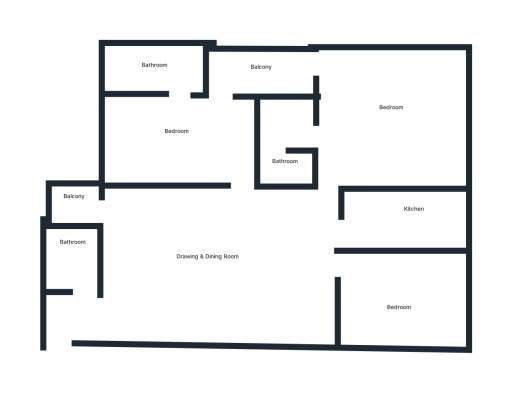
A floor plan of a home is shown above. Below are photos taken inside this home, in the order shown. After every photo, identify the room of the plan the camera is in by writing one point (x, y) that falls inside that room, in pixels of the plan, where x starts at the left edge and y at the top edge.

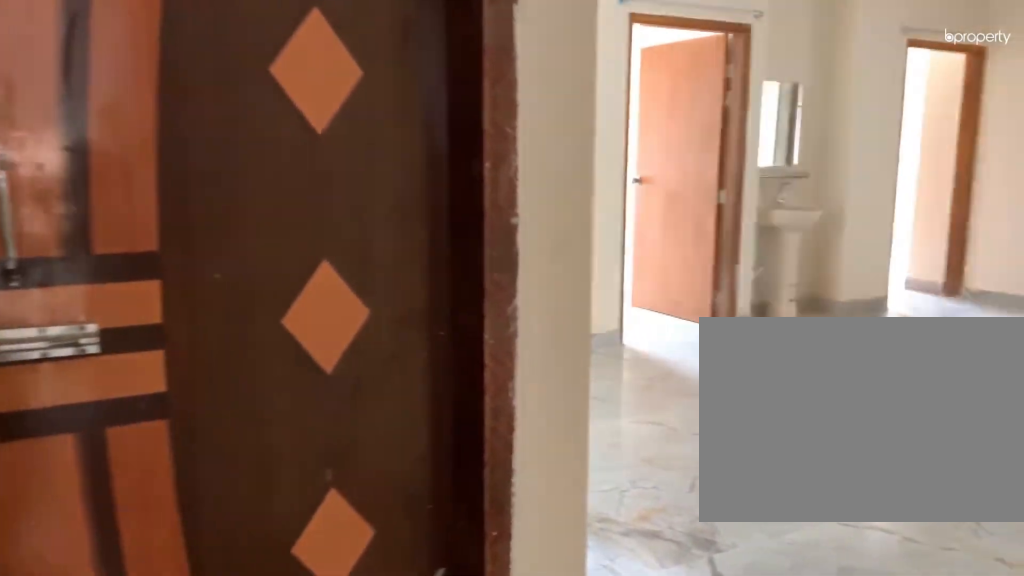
(99, 316)
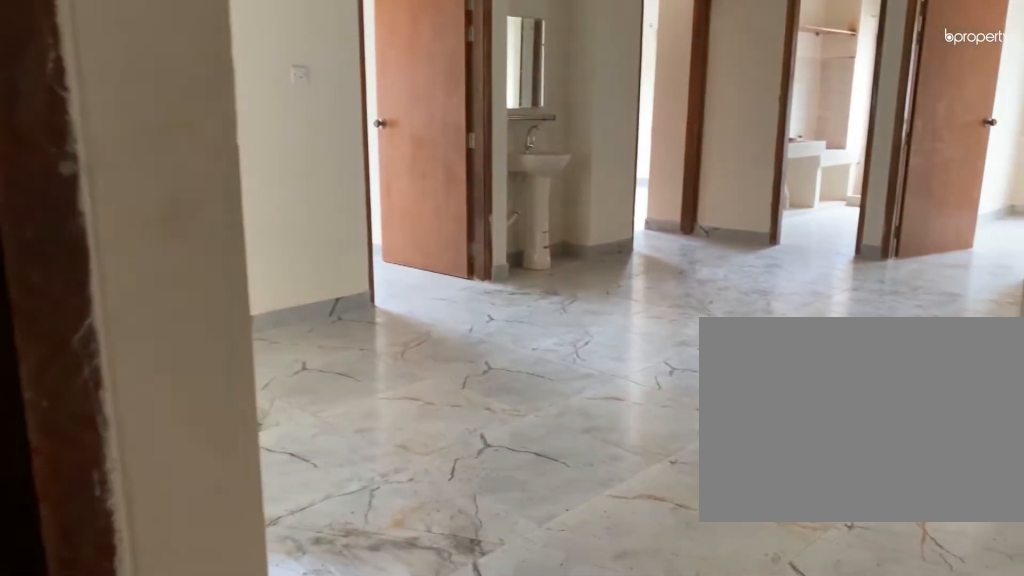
(99, 316)
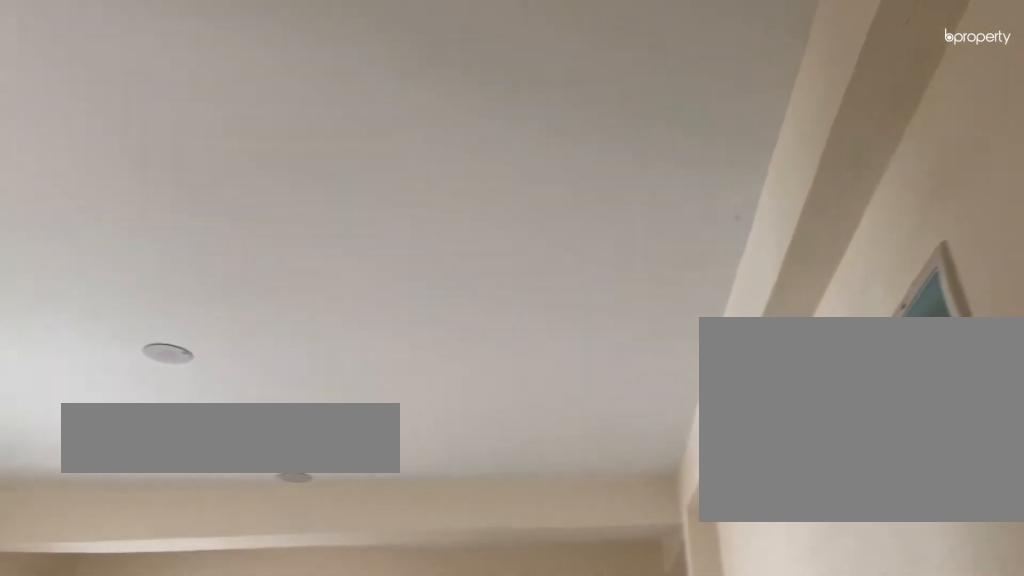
(207, 264)
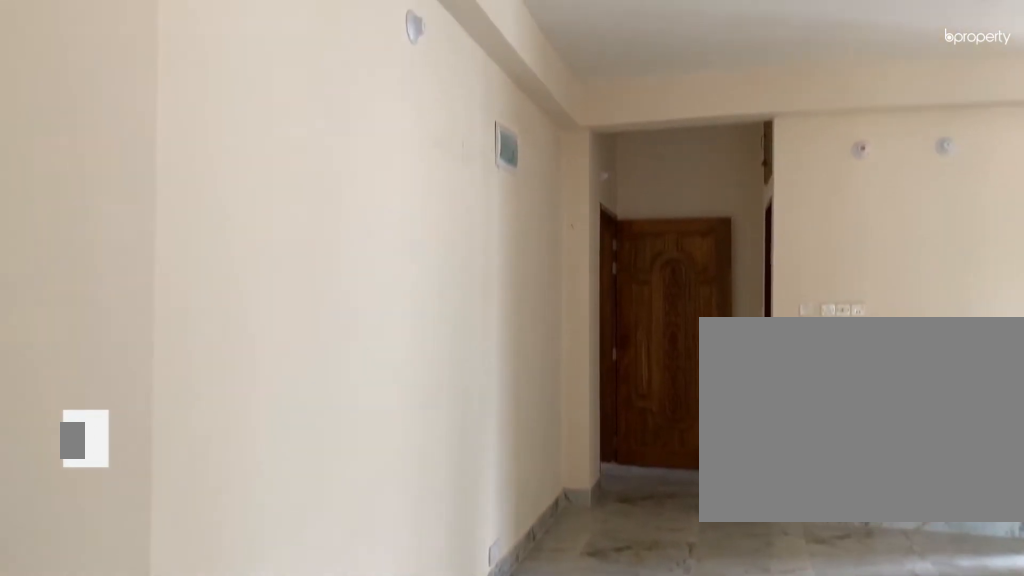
(213, 258)
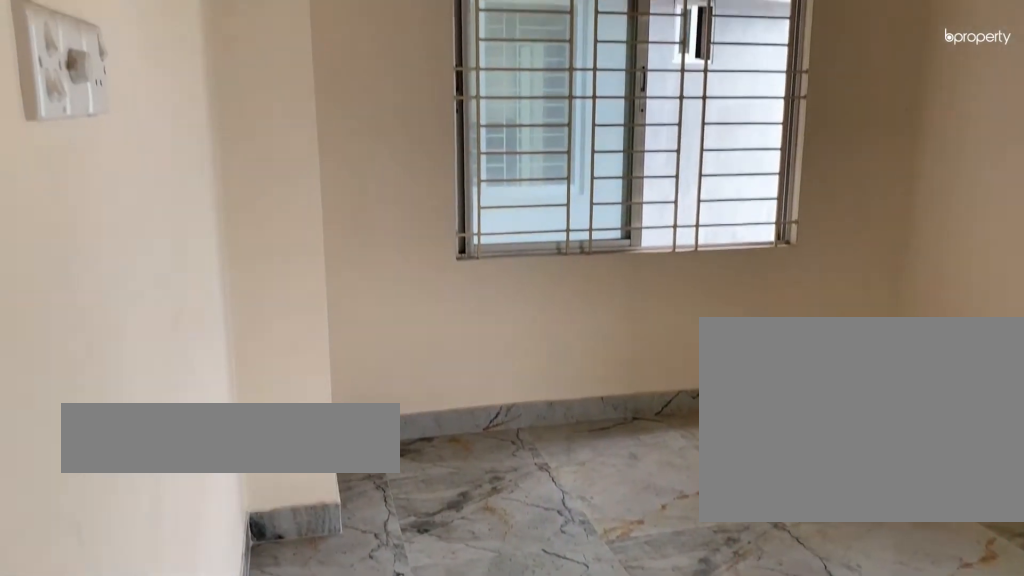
(176, 134)
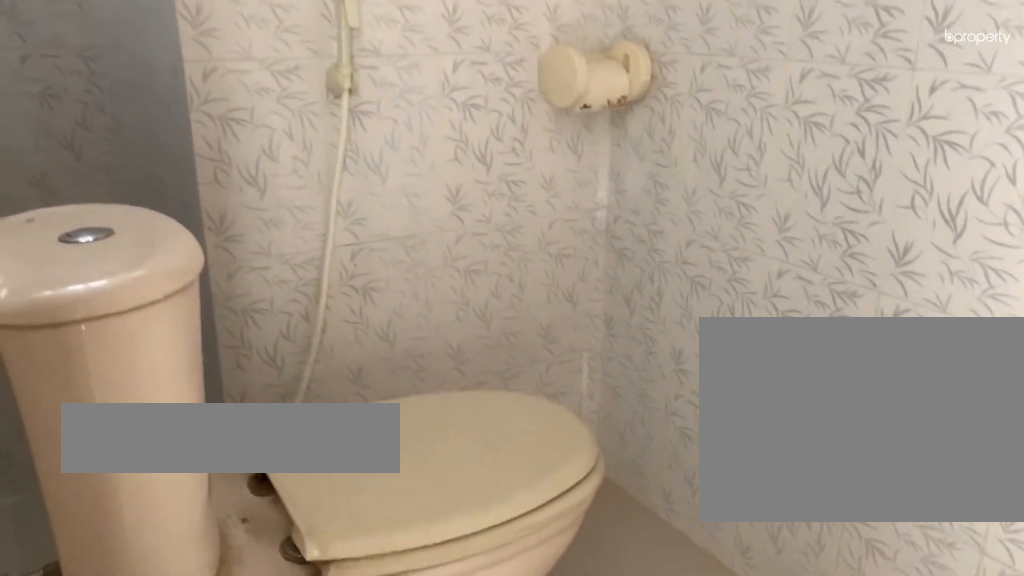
(162, 66)
